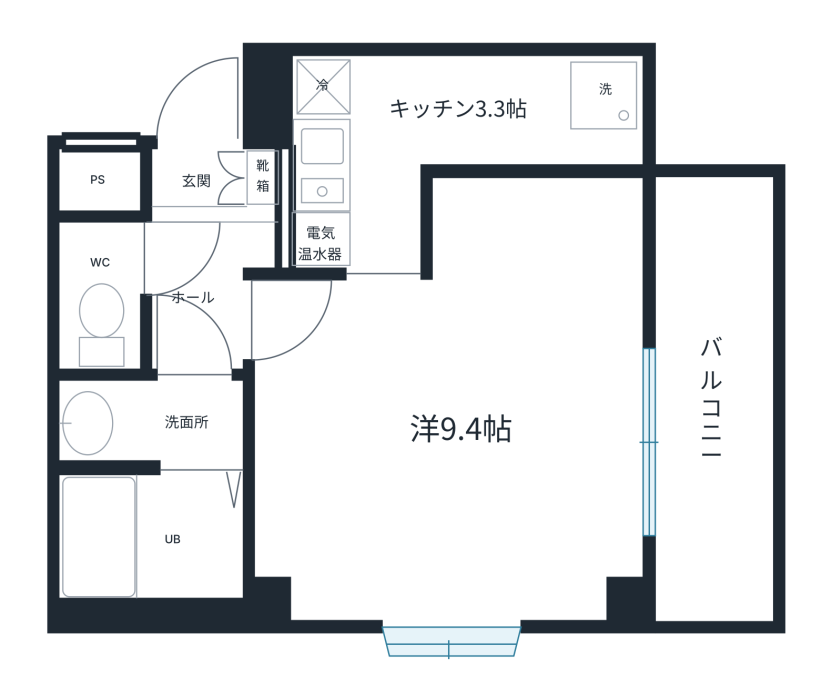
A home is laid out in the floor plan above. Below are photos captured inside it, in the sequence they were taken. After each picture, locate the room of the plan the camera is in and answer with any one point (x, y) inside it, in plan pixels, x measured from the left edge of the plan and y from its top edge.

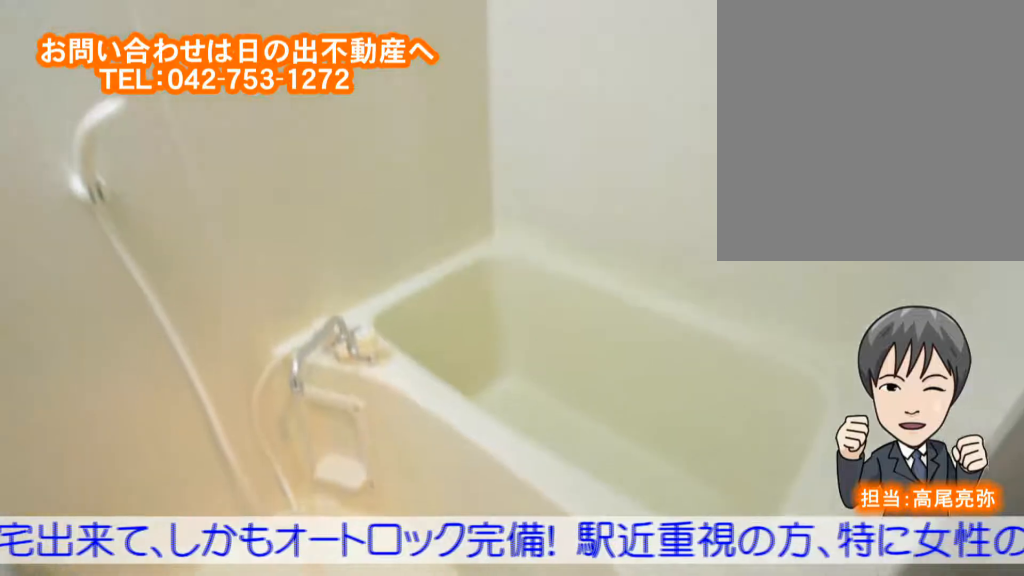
(136, 529)
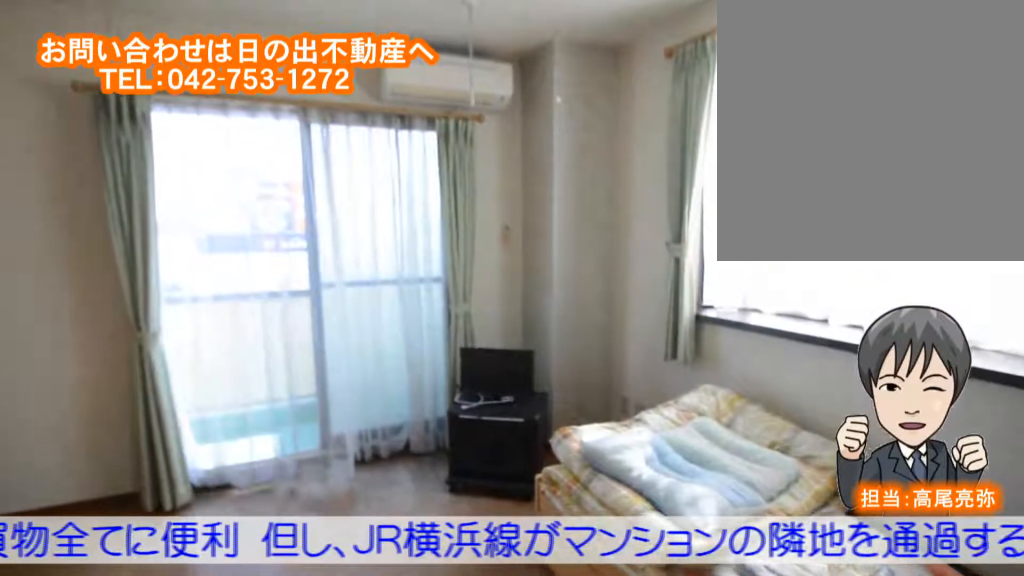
(471, 477)
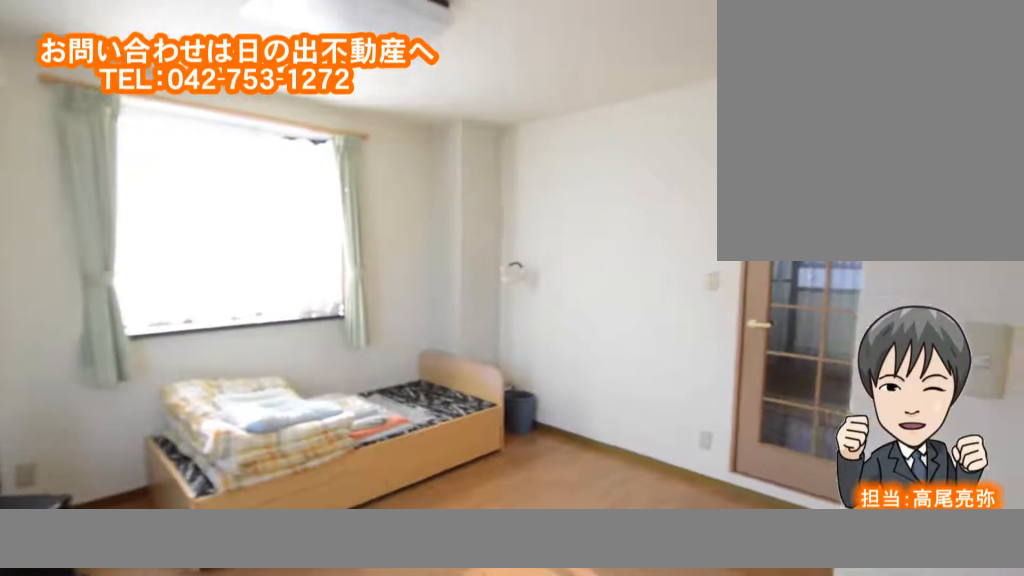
(471, 476)
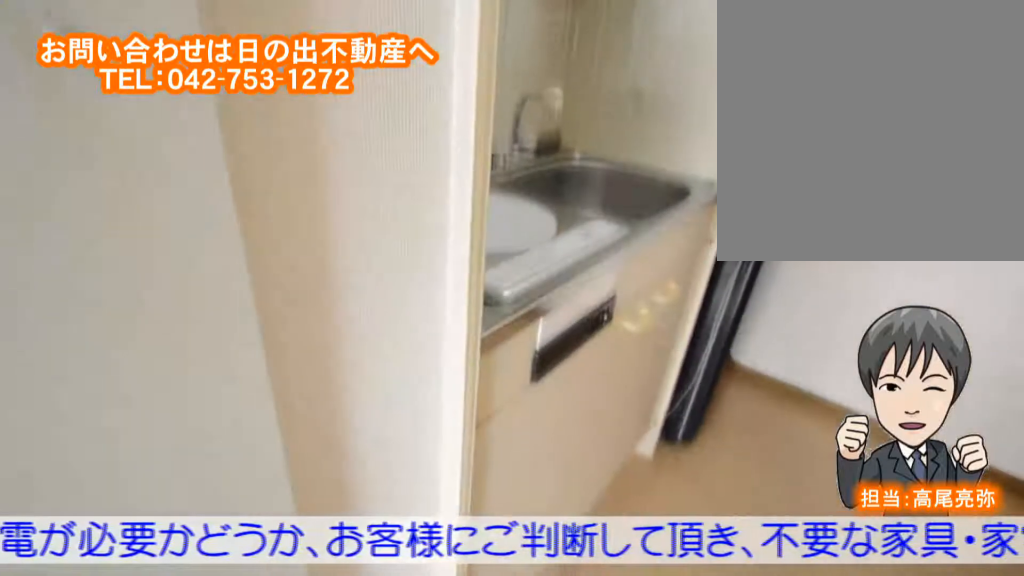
(414, 122)
